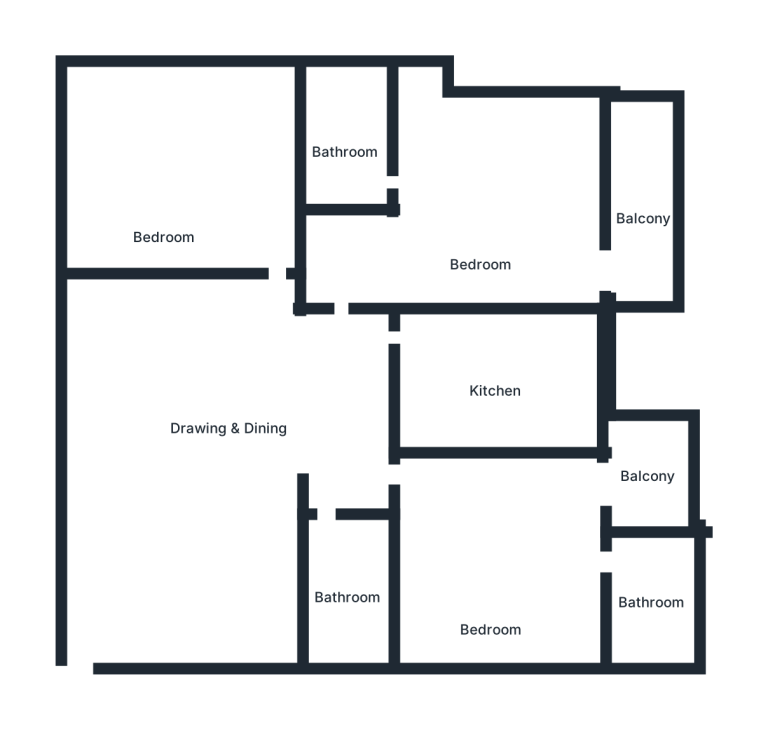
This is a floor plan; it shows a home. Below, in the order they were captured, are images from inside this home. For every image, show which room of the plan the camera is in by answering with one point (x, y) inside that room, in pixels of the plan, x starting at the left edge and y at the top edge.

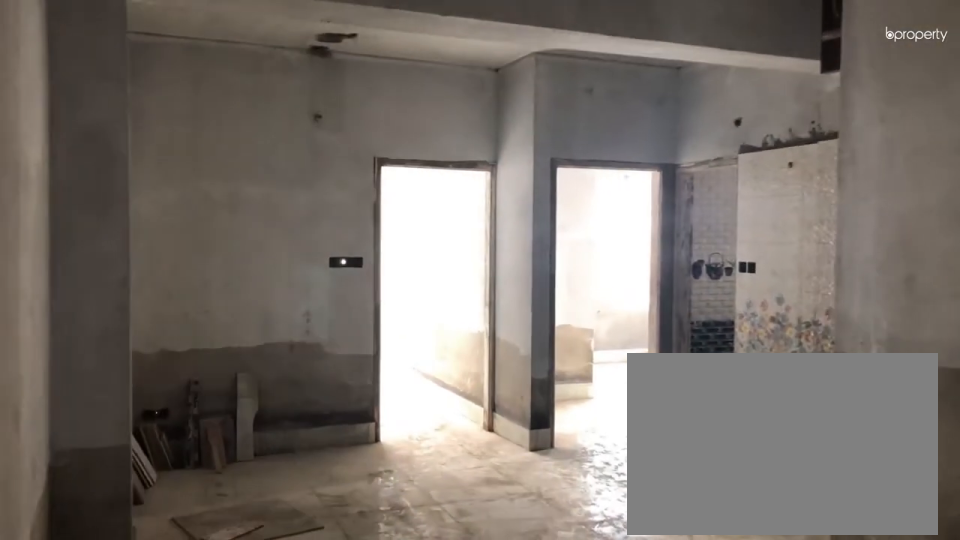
(101, 636)
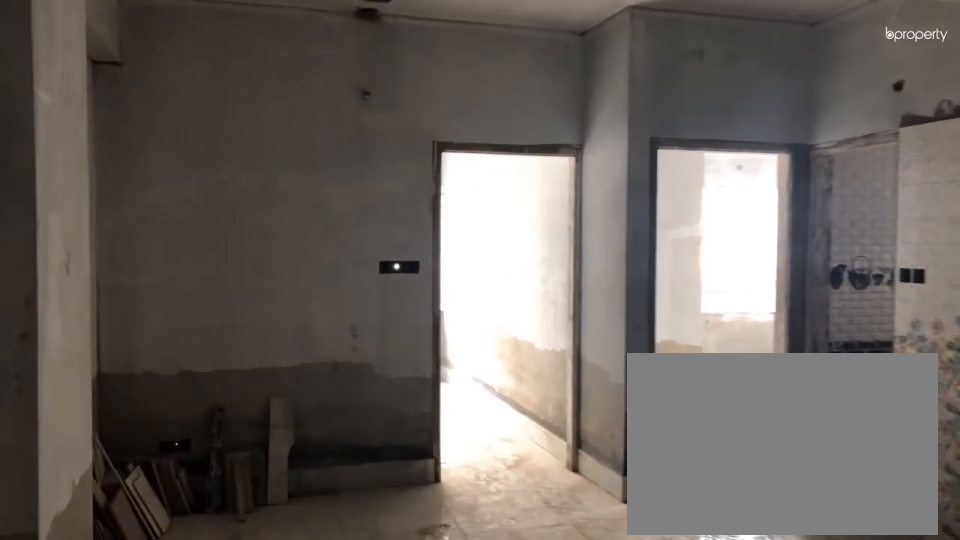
(101, 636)
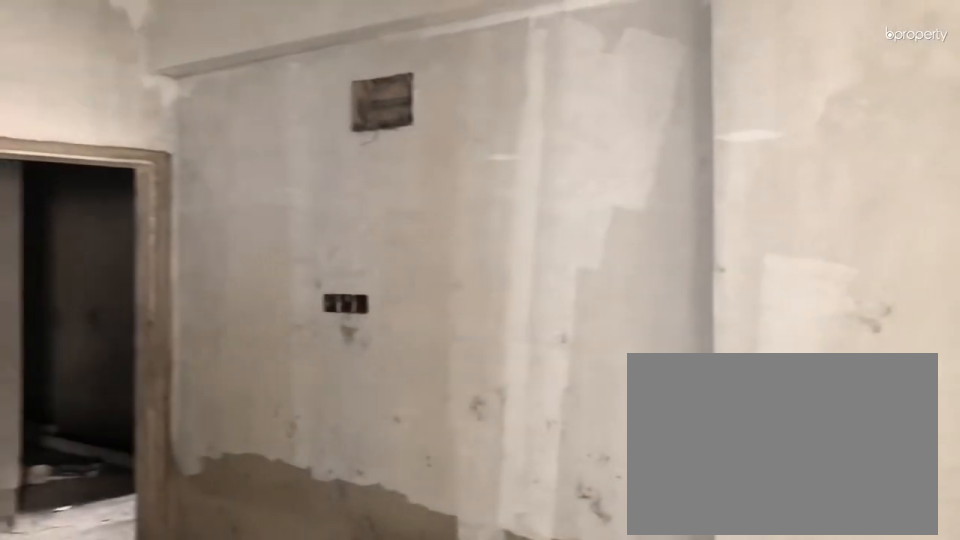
(230, 416)
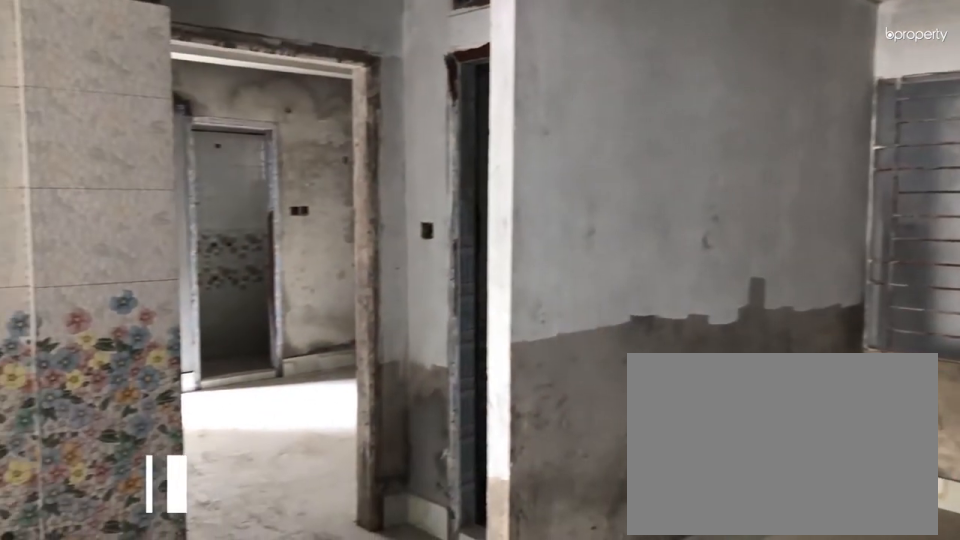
(230, 416)
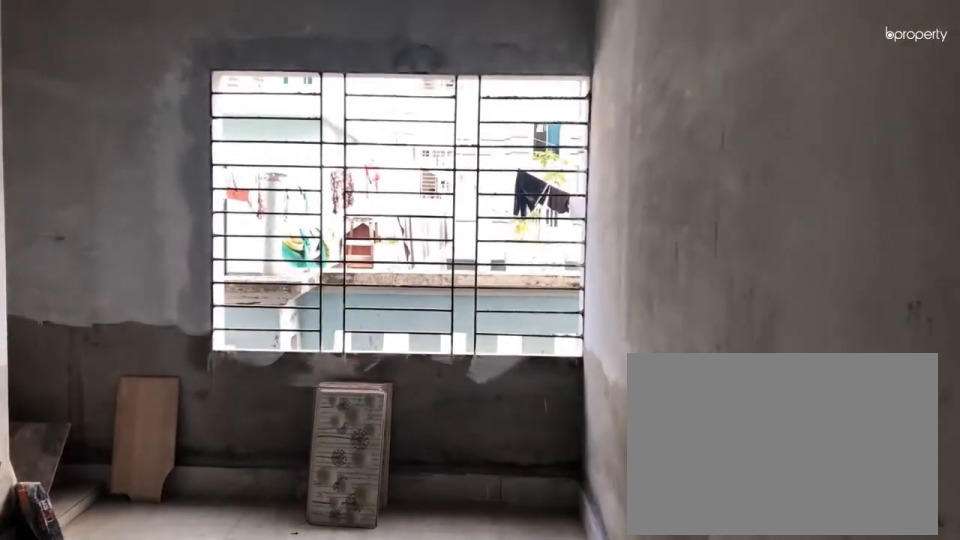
(262, 224)
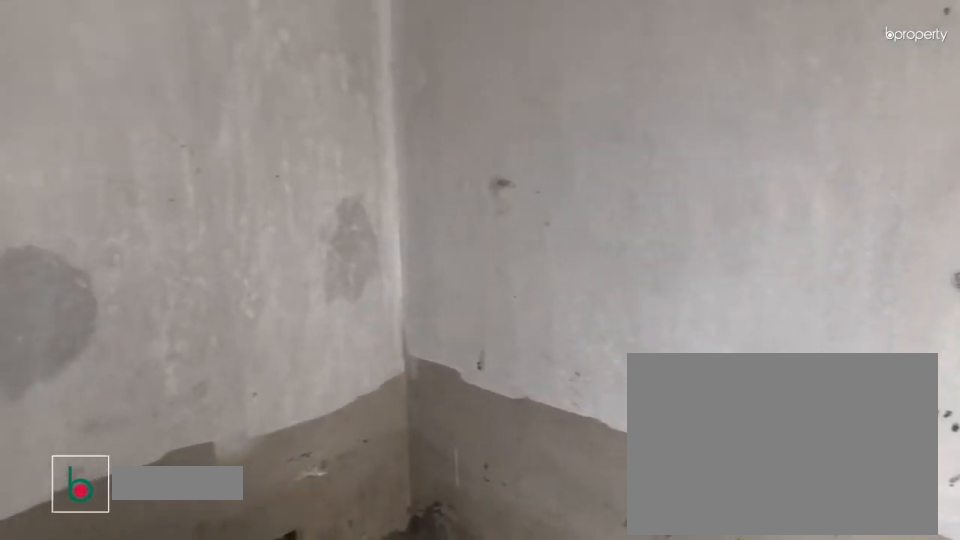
(161, 171)
